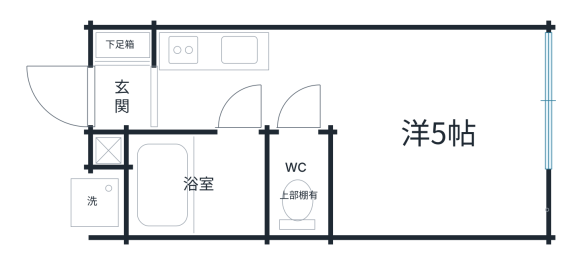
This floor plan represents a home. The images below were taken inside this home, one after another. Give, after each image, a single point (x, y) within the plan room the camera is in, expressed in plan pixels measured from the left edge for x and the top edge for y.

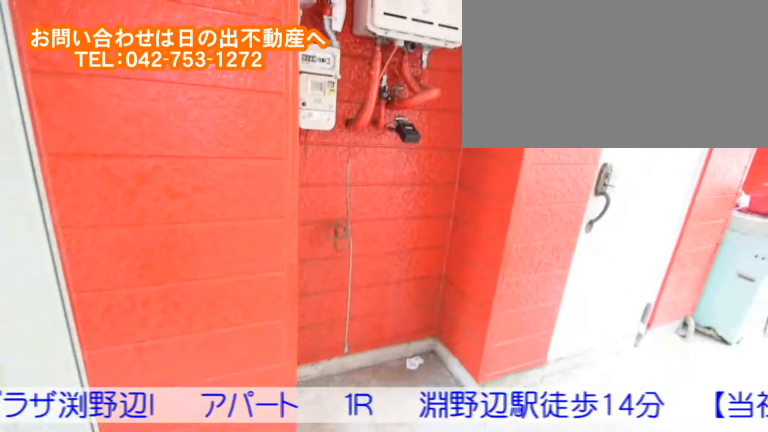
(72, 208)
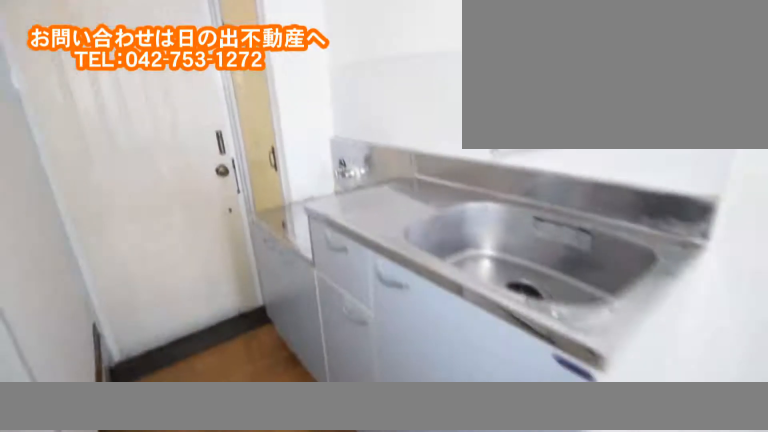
(210, 97)
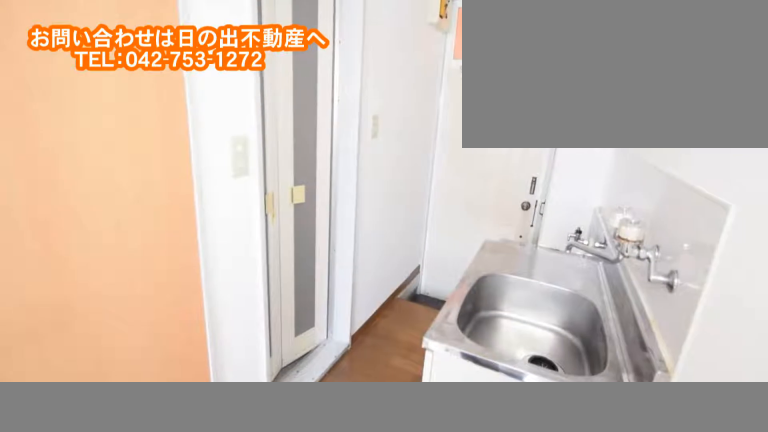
(210, 98)
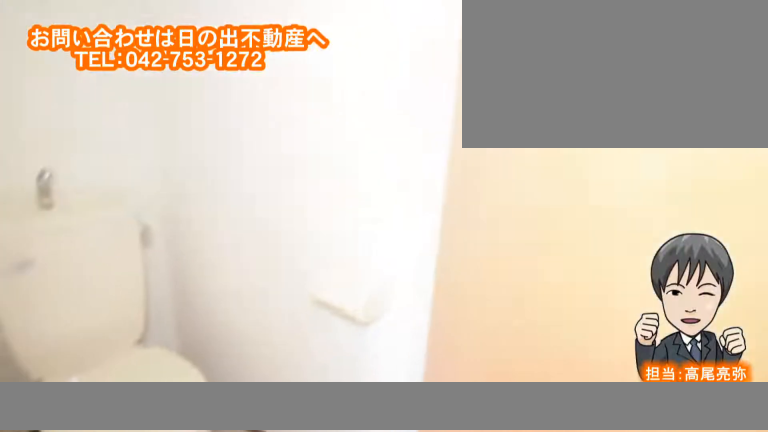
(298, 184)
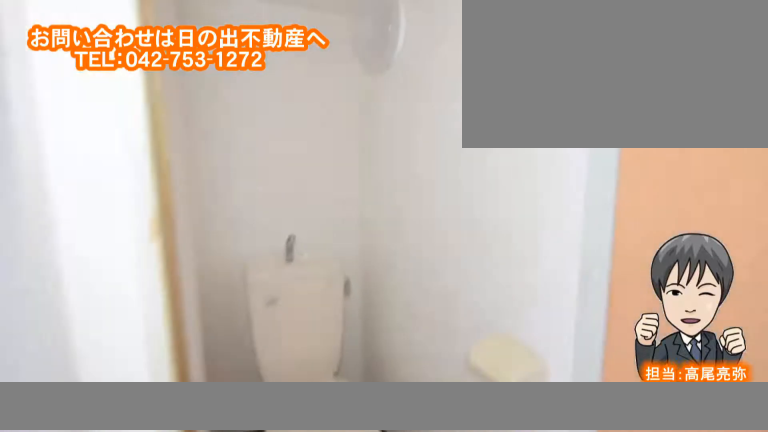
(298, 185)
